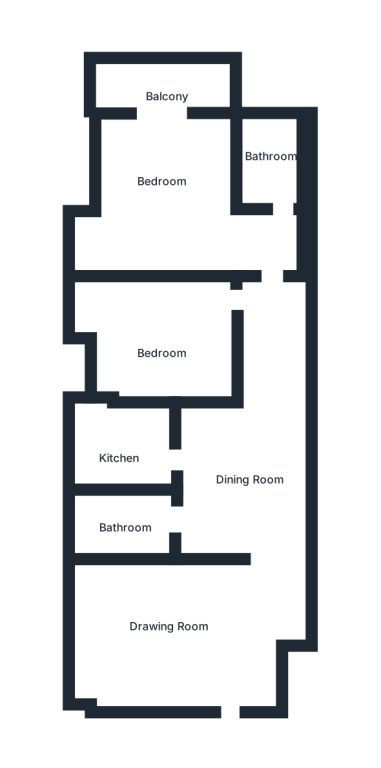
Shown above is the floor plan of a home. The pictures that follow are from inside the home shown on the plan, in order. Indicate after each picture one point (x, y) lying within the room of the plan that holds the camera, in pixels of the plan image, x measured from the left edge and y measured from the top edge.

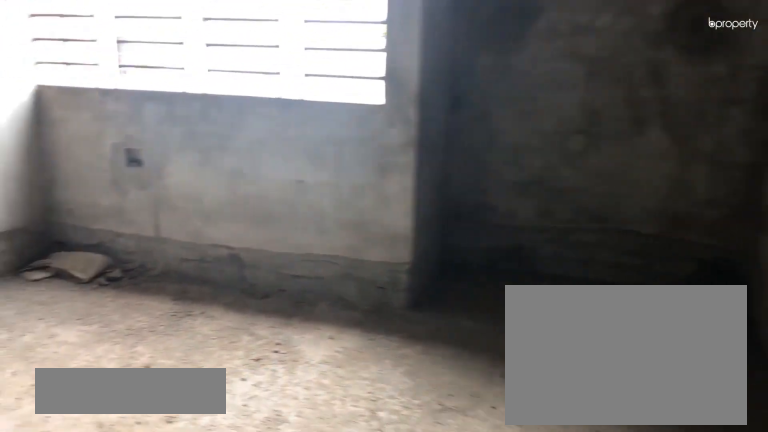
(178, 326)
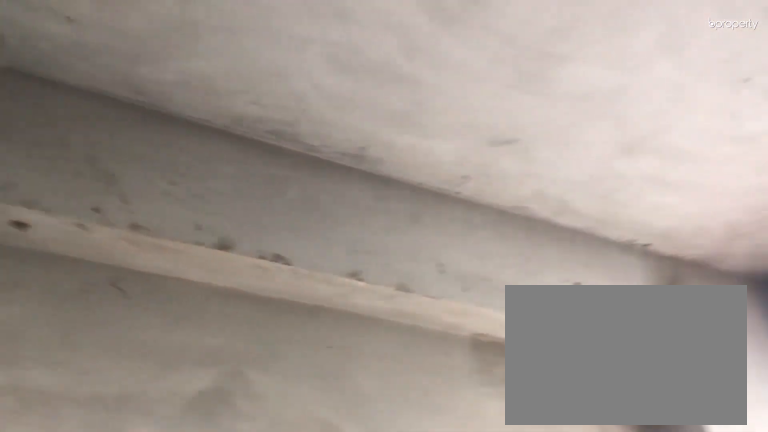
(178, 326)
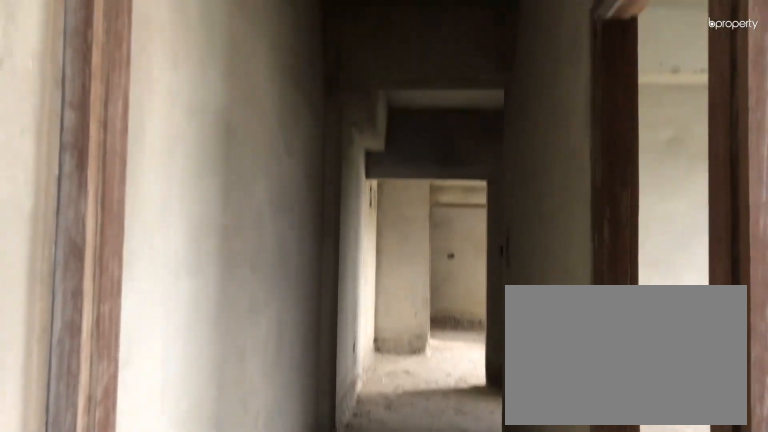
(169, 196)
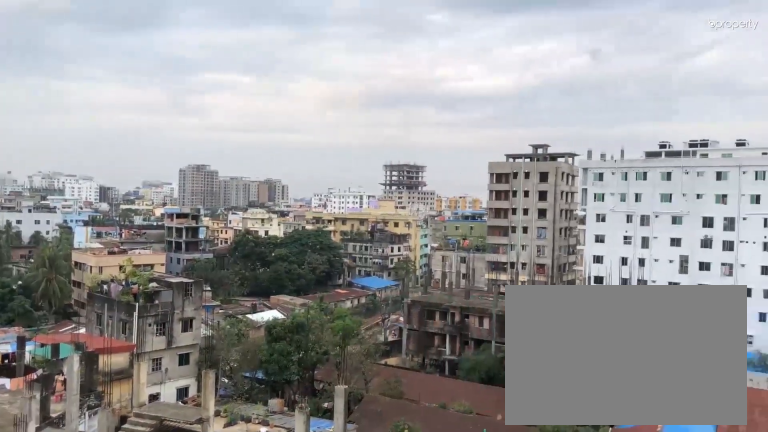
(157, 100)
